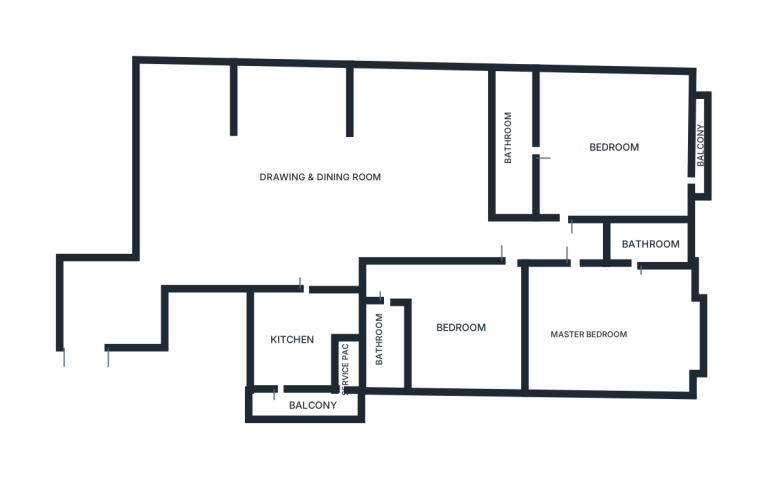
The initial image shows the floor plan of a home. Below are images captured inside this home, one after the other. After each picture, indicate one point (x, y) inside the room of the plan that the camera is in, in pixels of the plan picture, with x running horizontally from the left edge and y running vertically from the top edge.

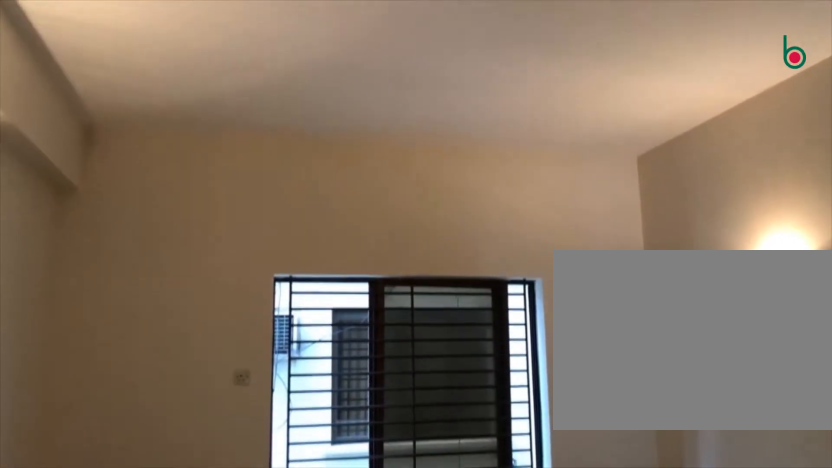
(457, 308)
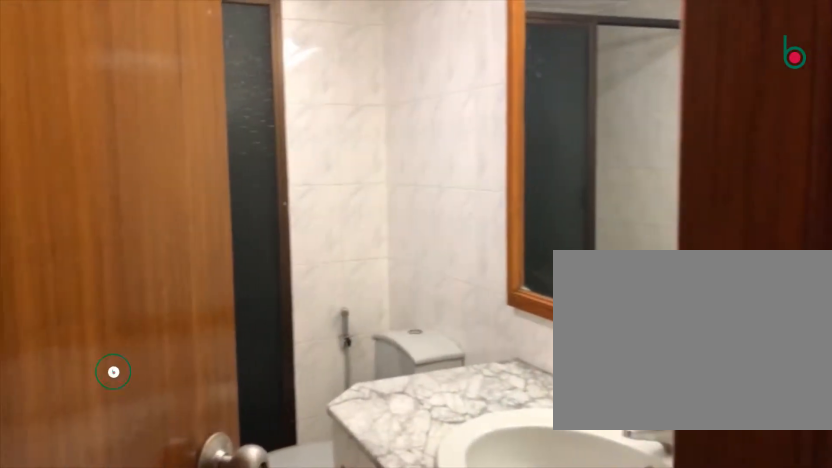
(389, 331)
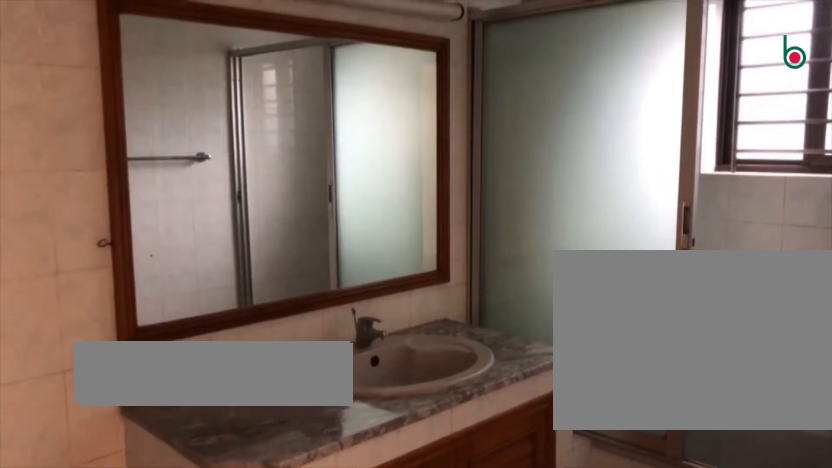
(648, 250)
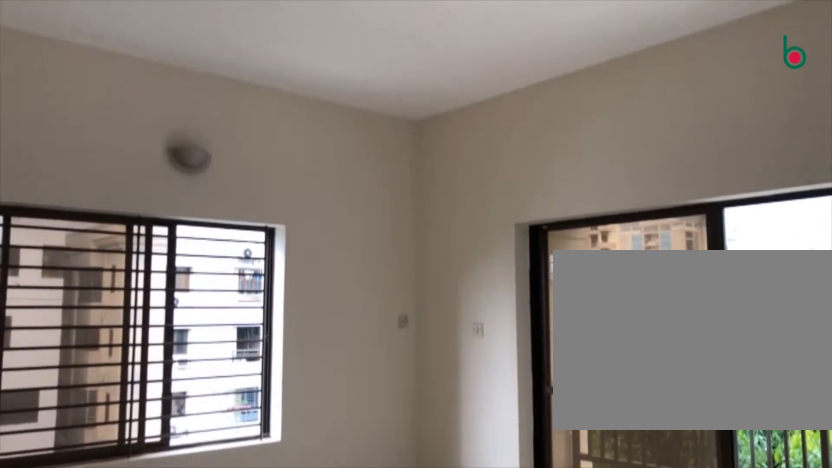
(616, 155)
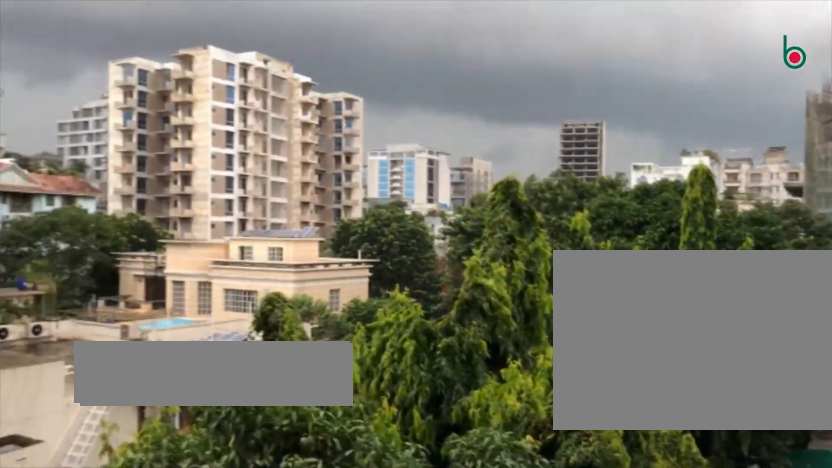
(698, 147)
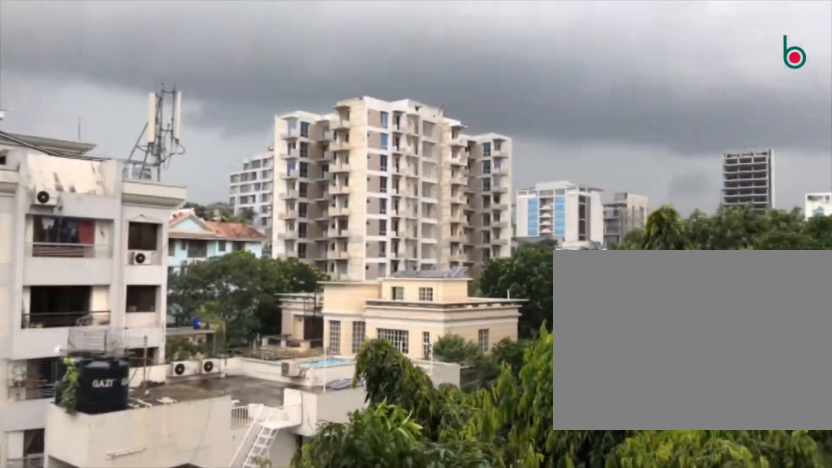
(698, 147)
